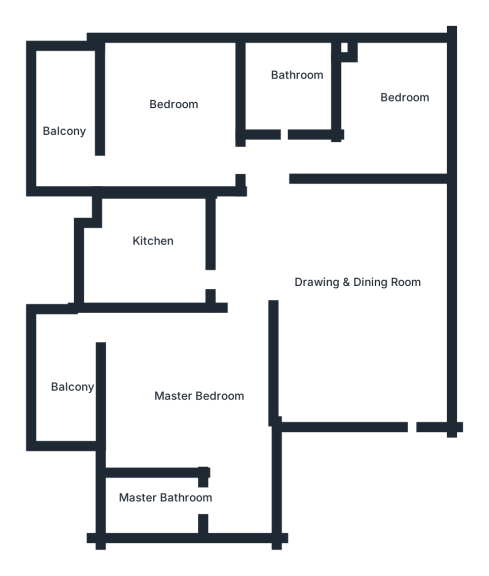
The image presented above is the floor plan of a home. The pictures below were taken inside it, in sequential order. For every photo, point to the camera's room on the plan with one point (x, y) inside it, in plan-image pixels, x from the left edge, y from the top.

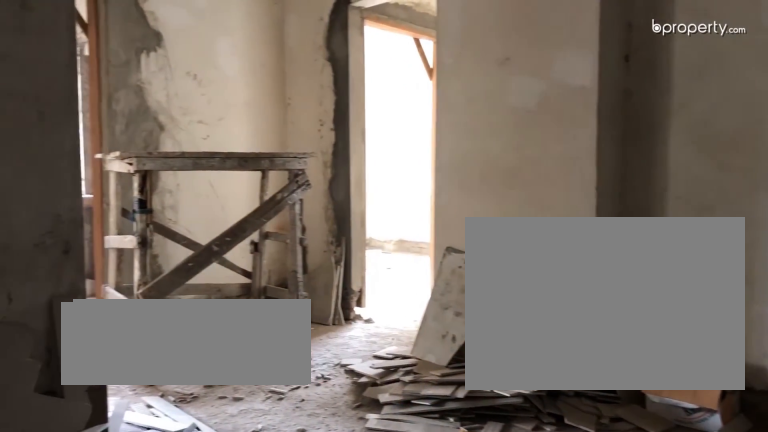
(374, 306)
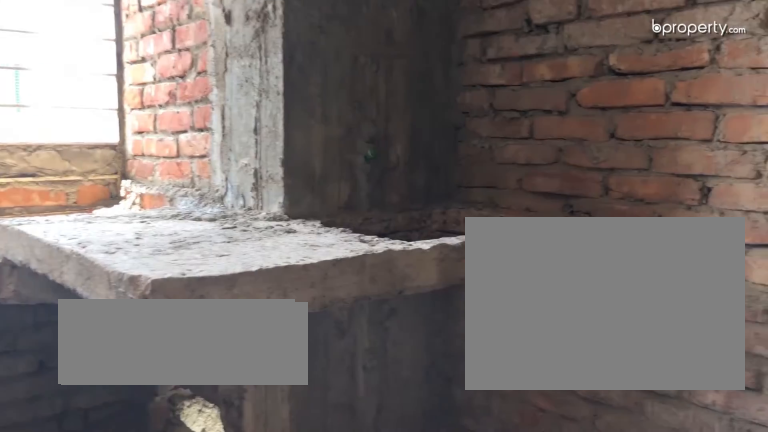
(149, 253)
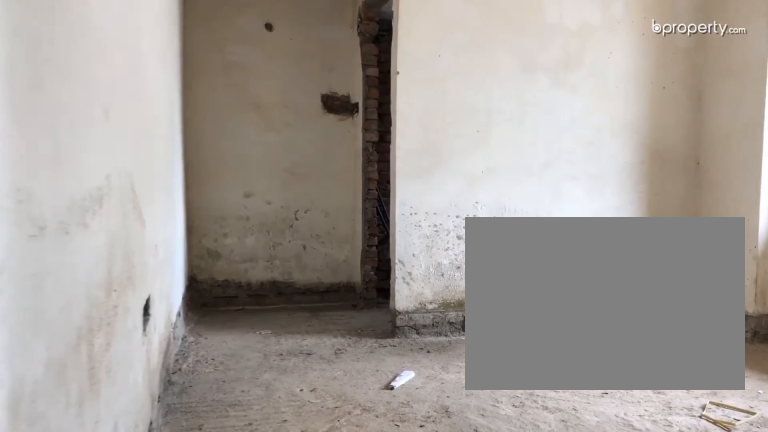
(207, 389)
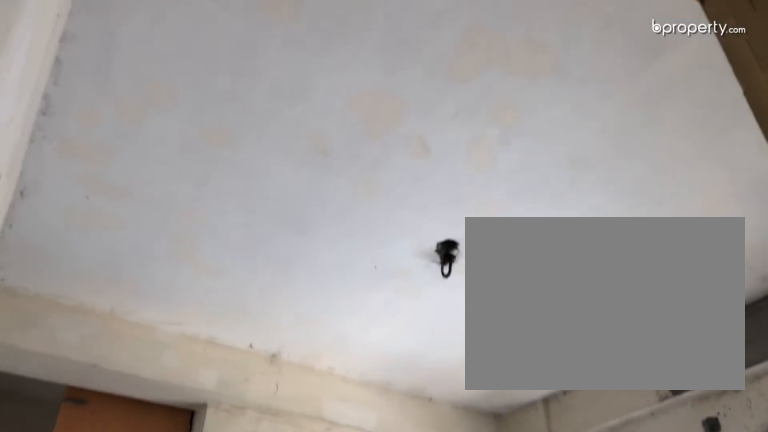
(207, 389)
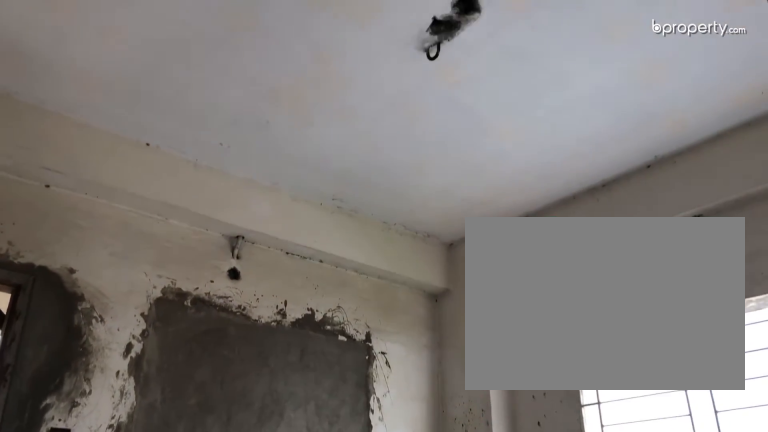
(180, 145)
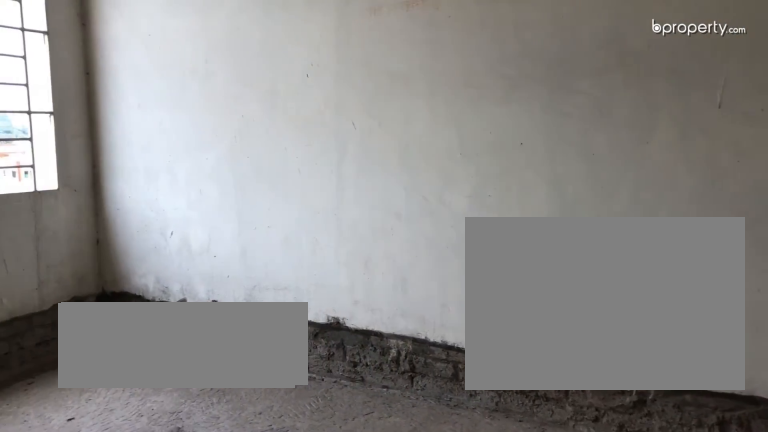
(397, 115)
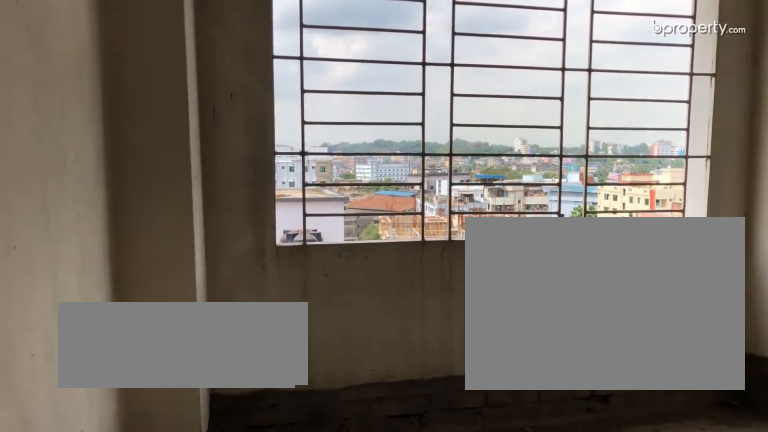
(397, 115)
